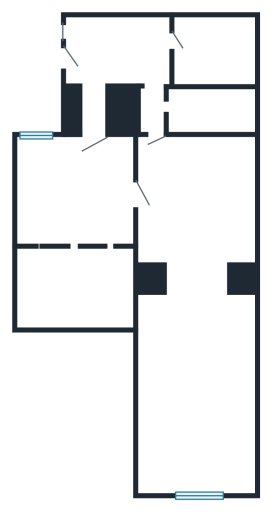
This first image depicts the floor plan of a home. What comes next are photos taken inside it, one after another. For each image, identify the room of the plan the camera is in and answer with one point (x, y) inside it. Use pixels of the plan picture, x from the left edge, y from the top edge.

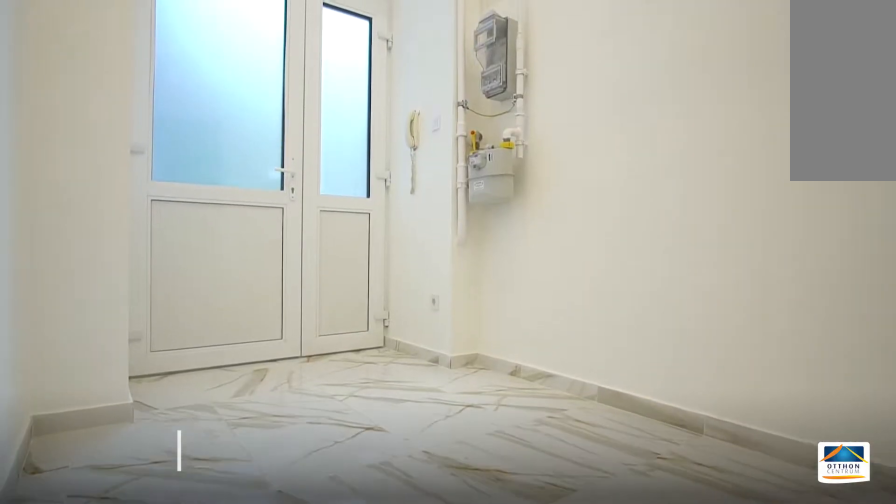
(125, 54)
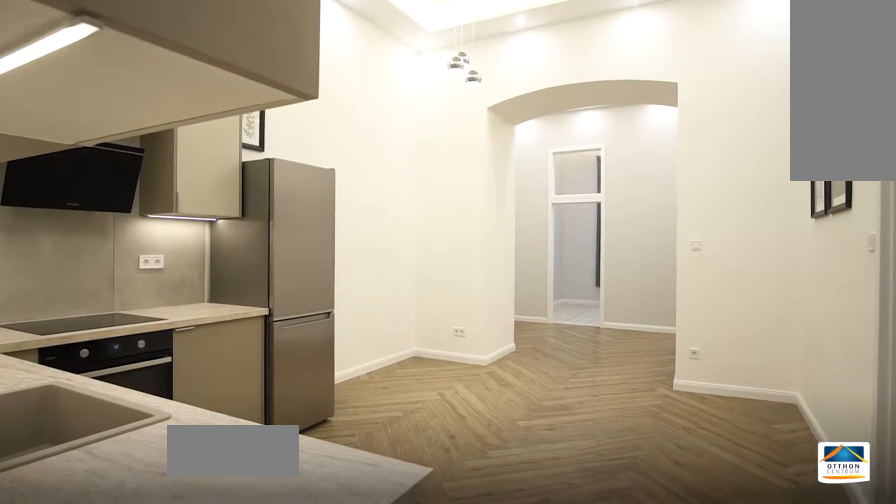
(198, 207)
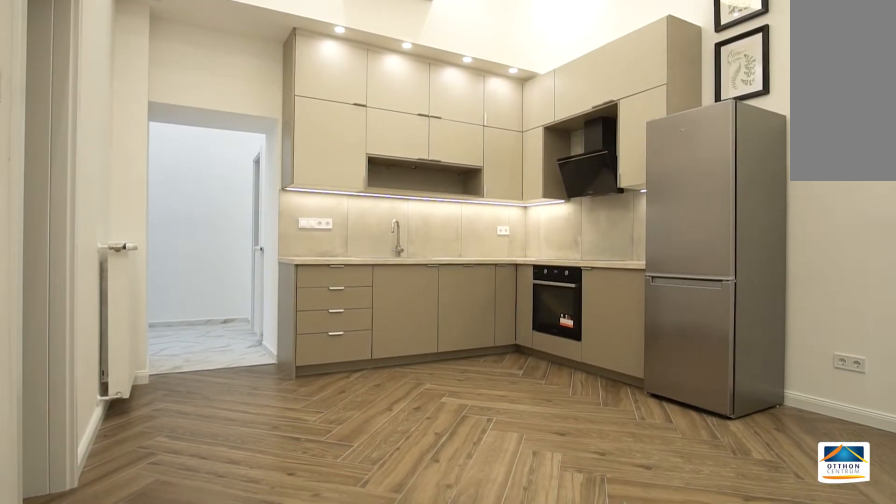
(198, 207)
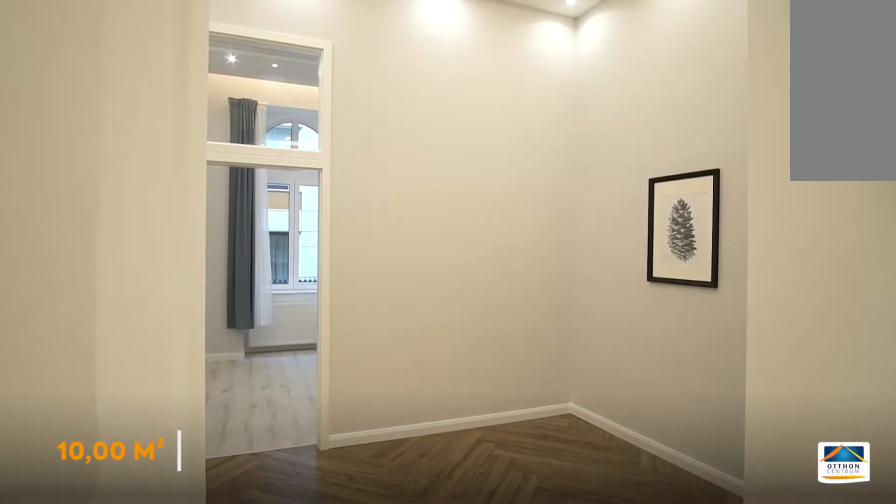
(199, 312)
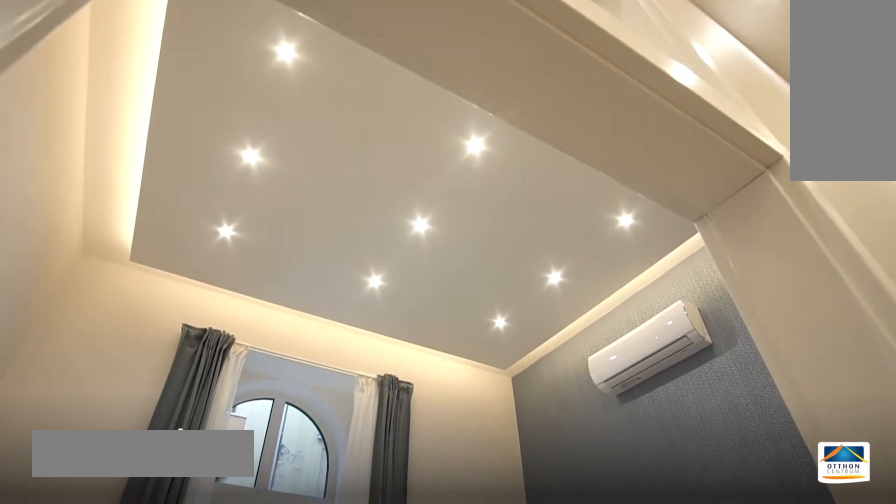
(199, 437)
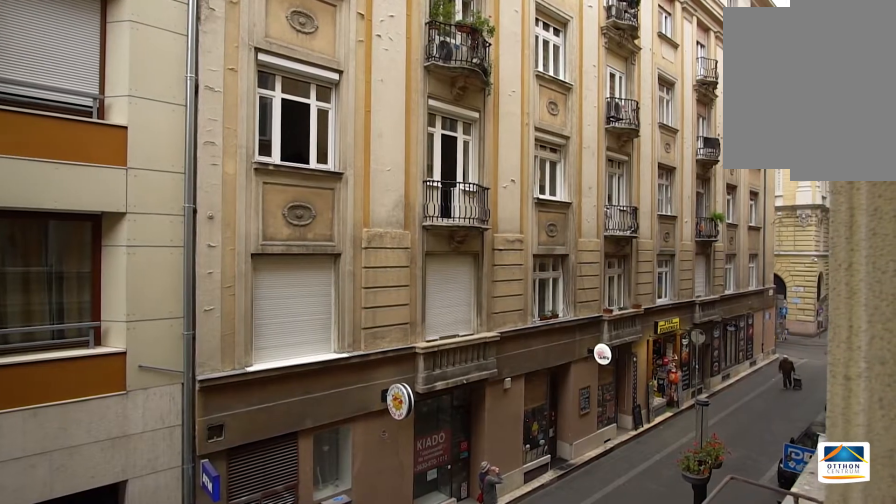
(199, 437)
